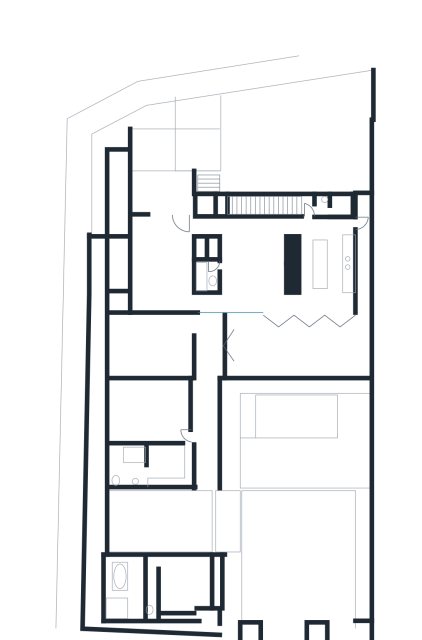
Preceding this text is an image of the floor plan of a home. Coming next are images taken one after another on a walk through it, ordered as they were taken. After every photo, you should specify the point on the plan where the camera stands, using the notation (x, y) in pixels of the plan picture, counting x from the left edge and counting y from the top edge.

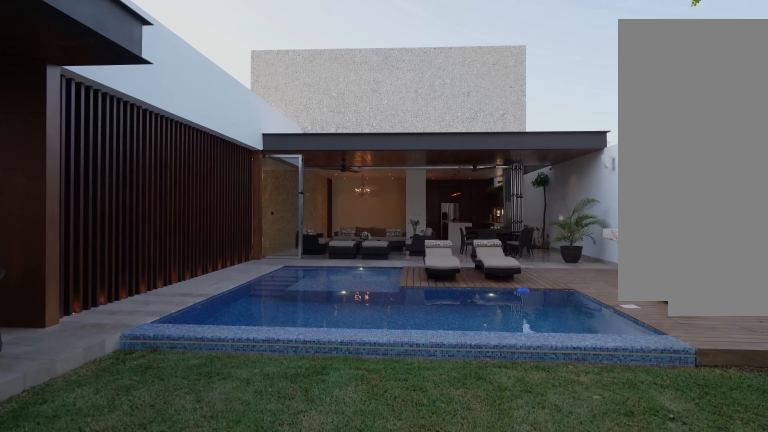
(286, 544)
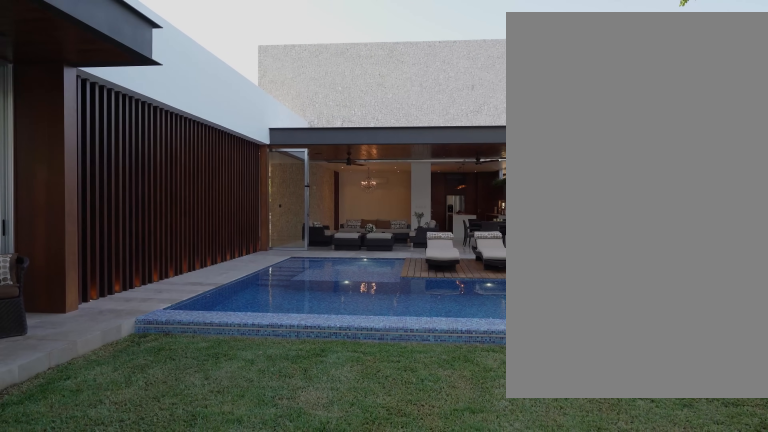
(289, 547)
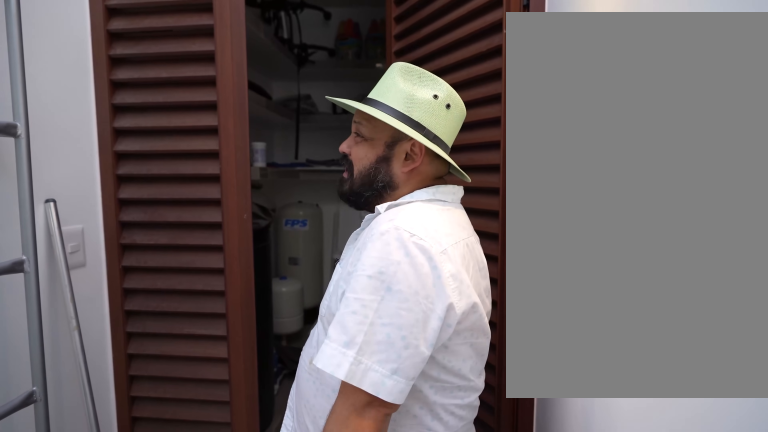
(236, 631)
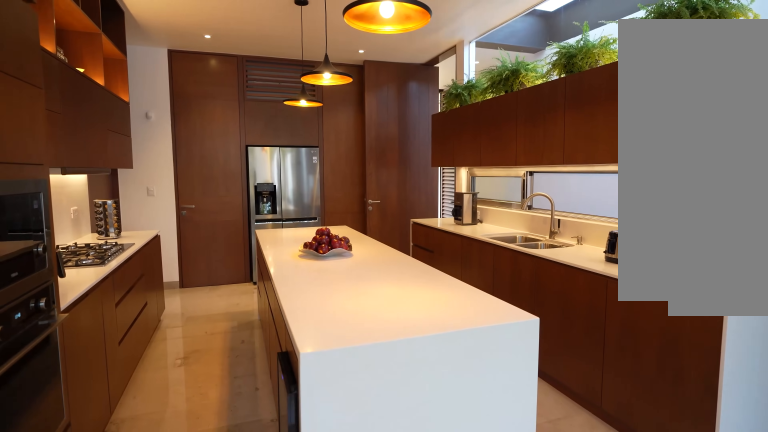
(298, 303)
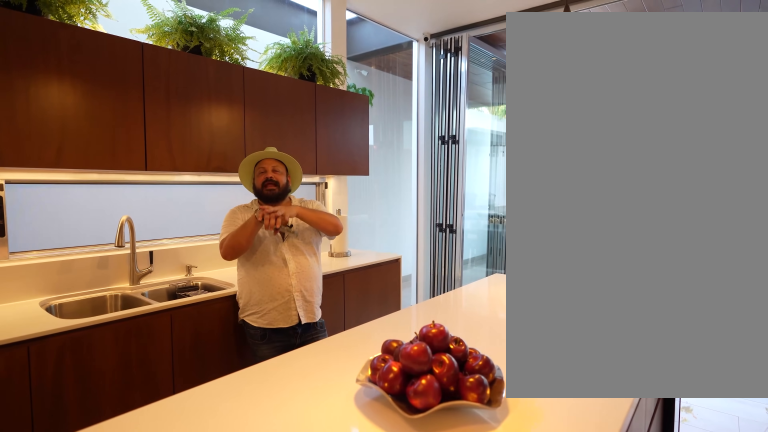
(307, 253)
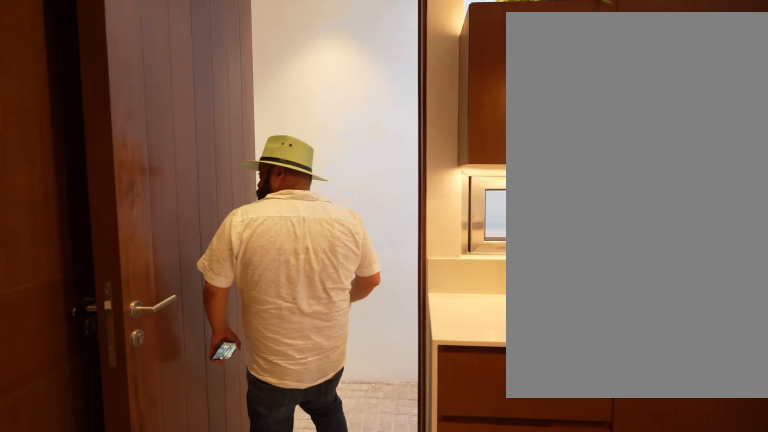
(312, 238)
